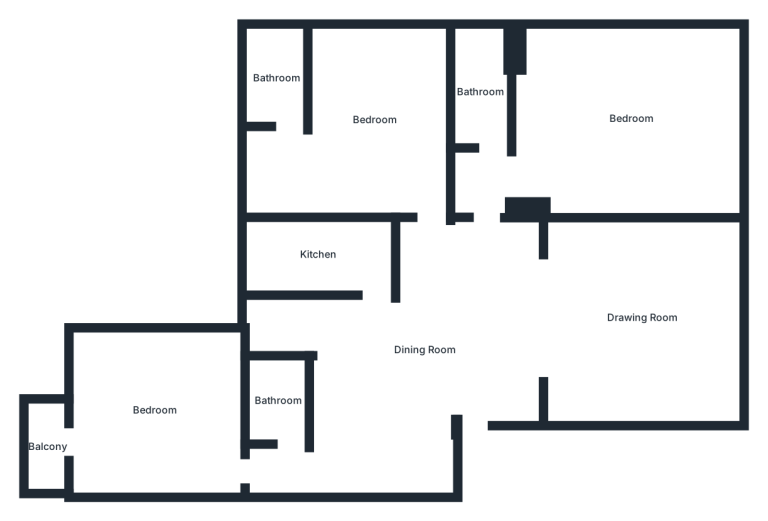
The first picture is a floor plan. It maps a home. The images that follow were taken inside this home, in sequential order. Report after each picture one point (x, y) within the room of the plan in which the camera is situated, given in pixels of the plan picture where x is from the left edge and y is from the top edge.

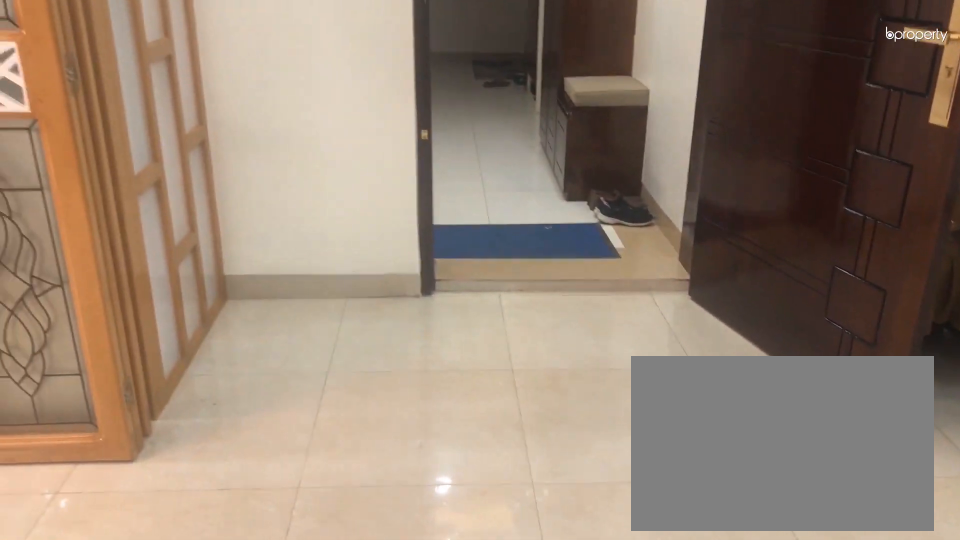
(424, 350)
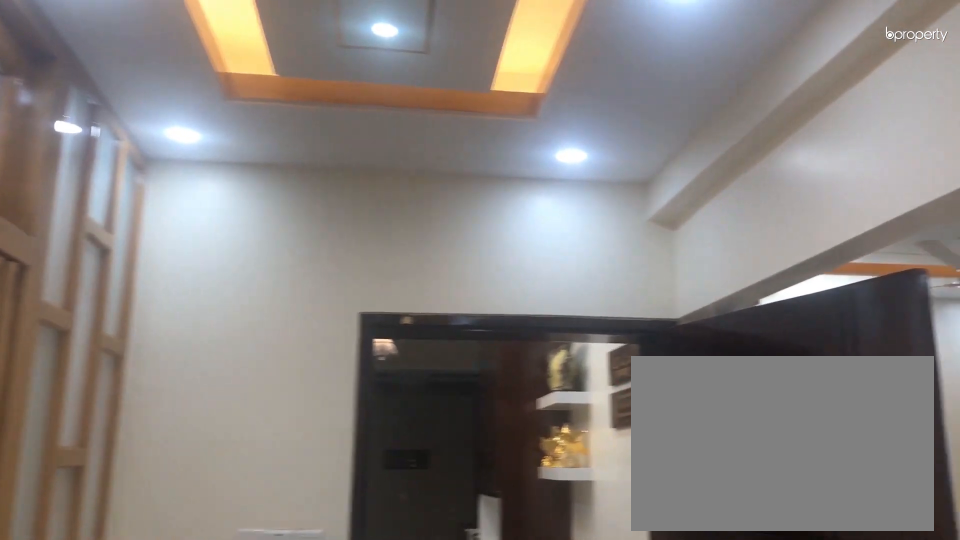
(424, 350)
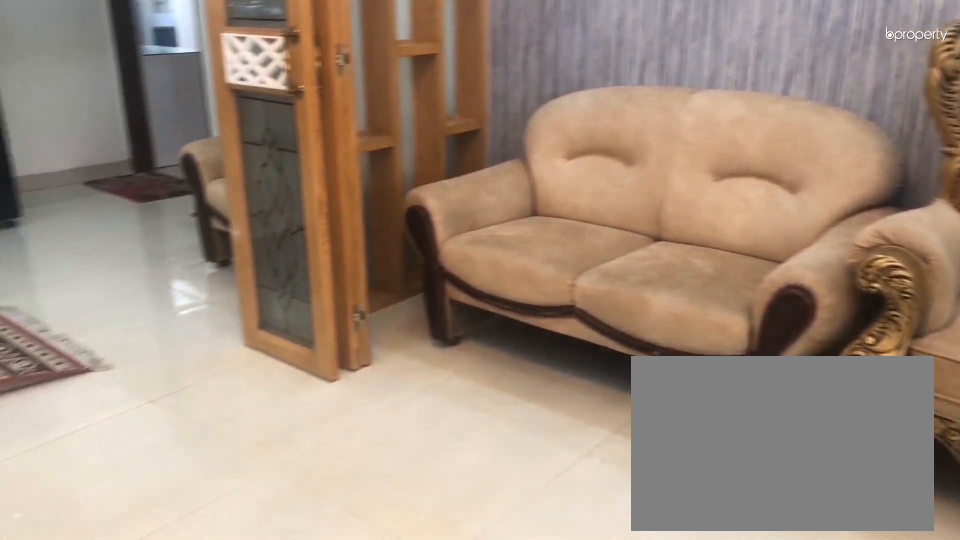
(642, 316)
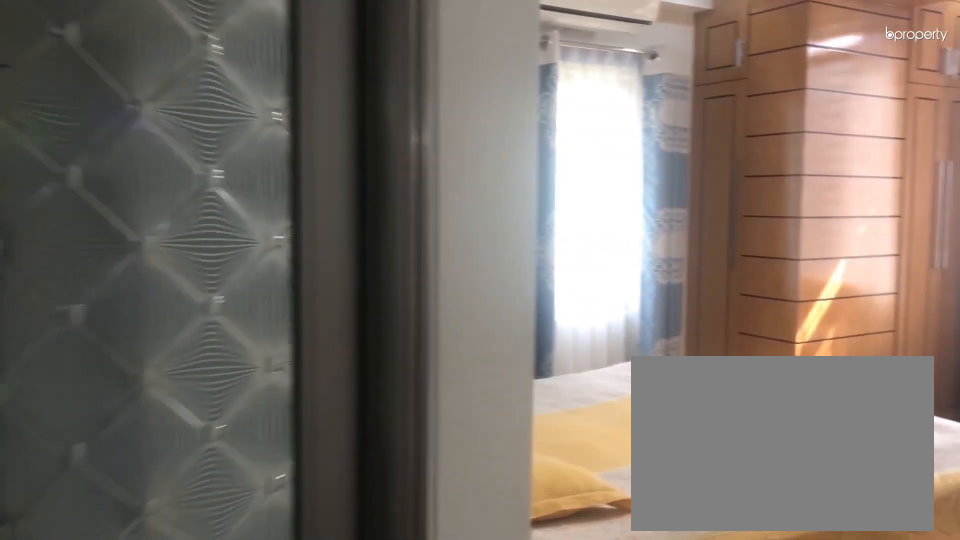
(575, 173)
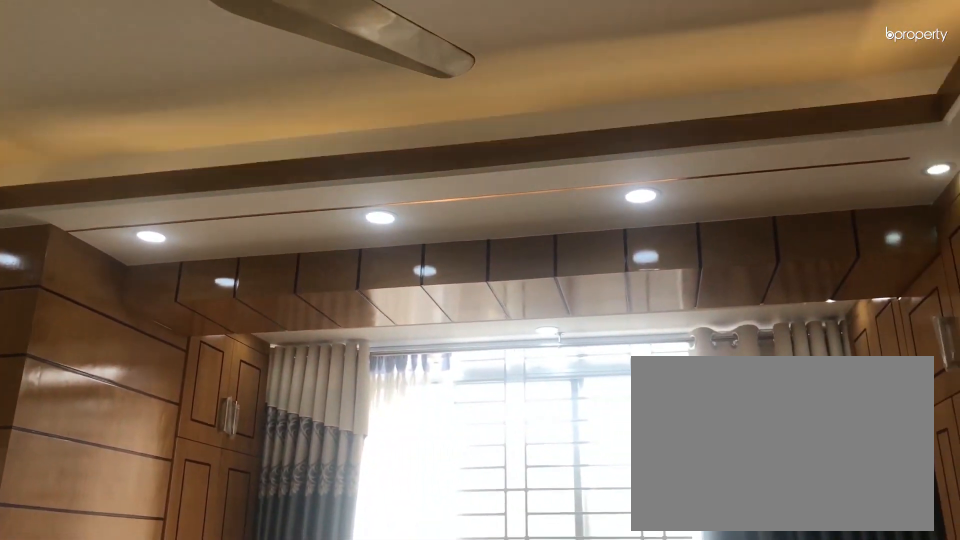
(634, 116)
